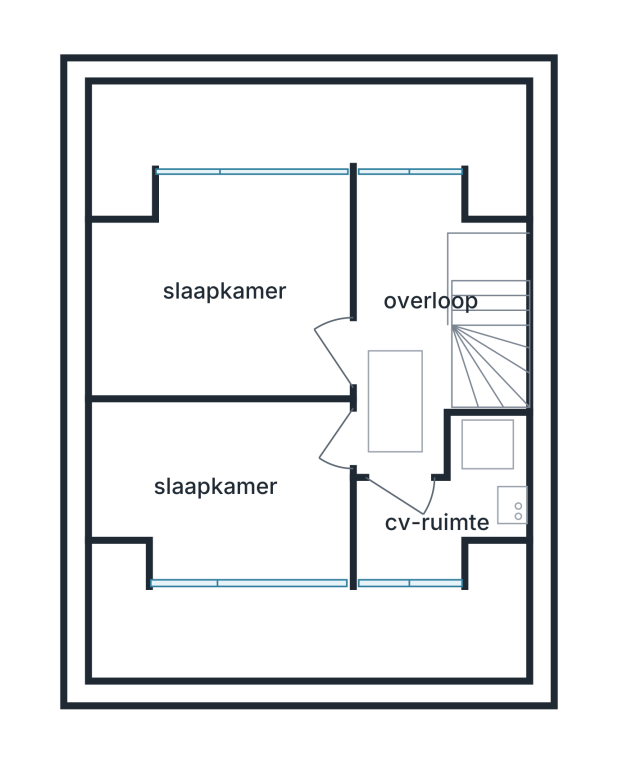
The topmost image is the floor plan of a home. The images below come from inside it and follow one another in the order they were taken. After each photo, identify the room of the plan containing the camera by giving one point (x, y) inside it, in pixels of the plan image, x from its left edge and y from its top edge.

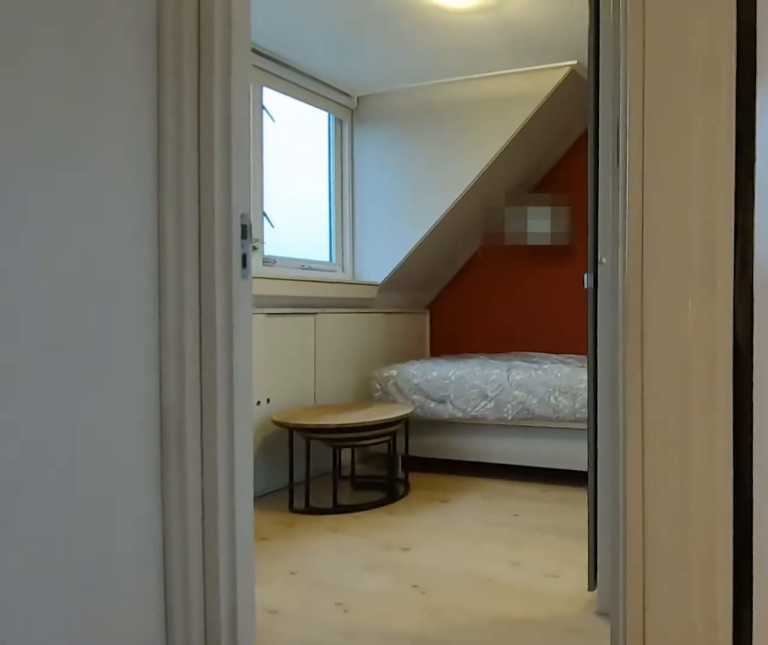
(410, 298)
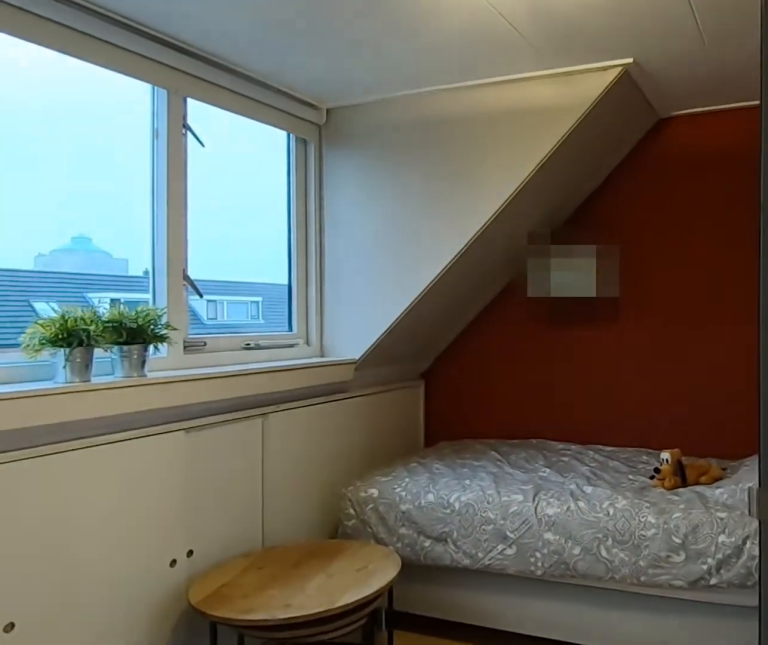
(224, 488)
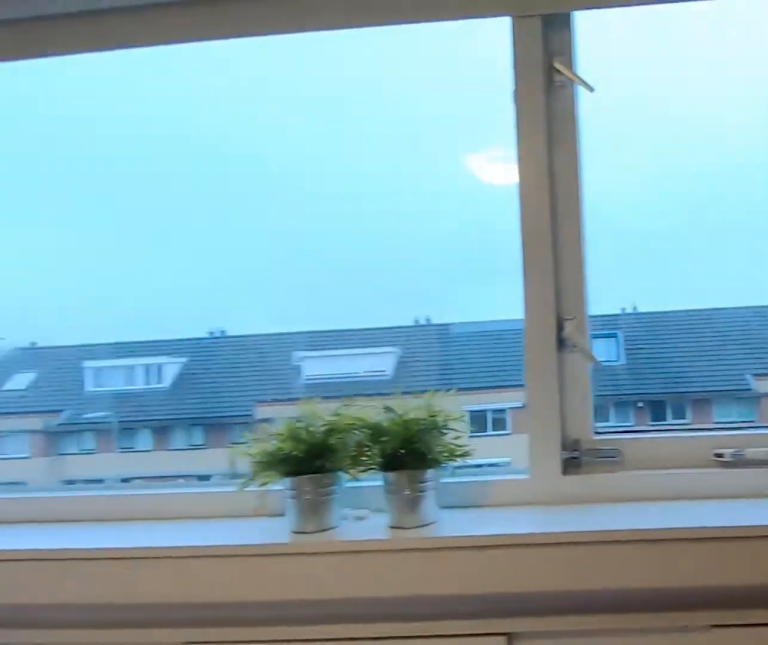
(224, 488)
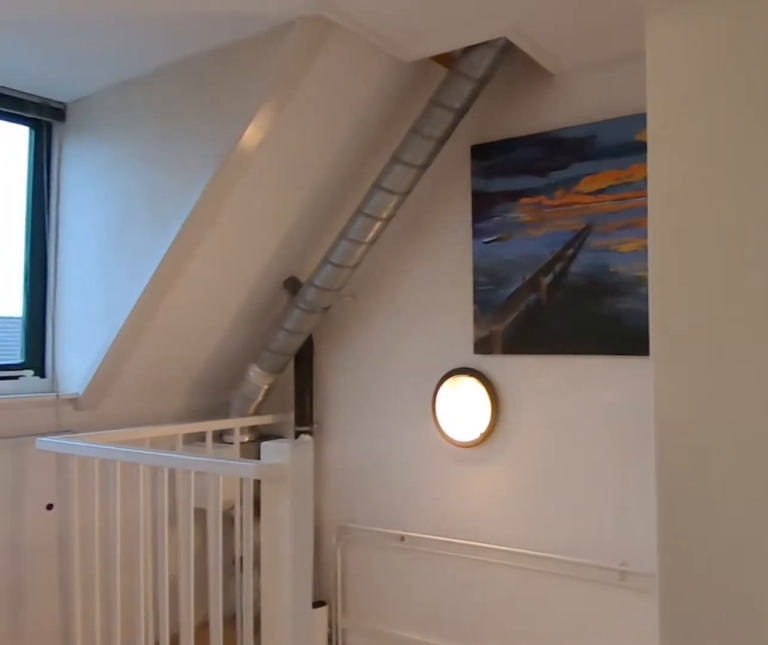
(410, 297)
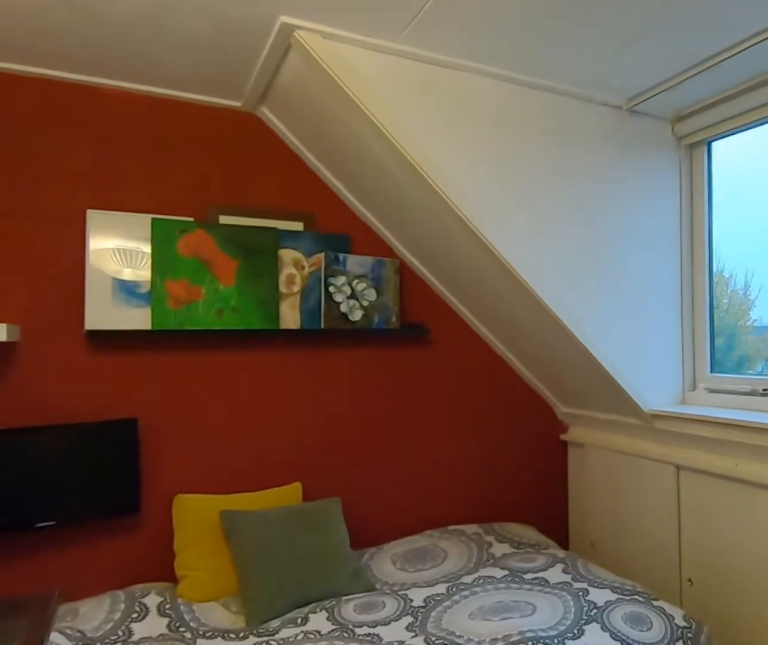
(223, 287)
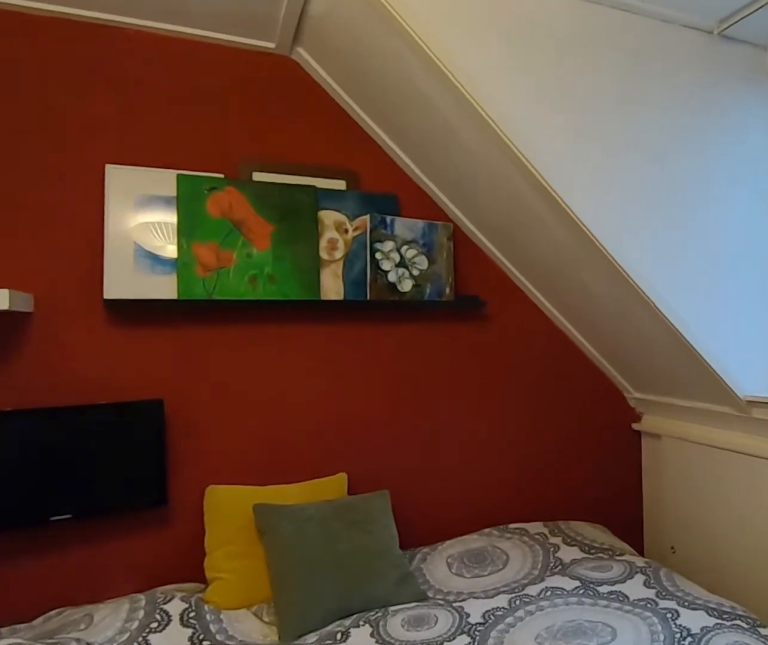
(223, 287)
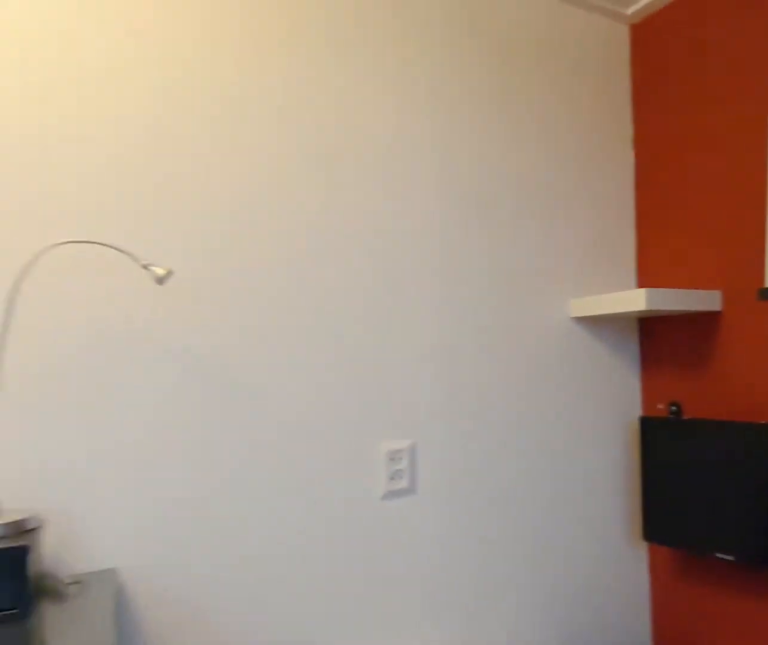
(223, 287)
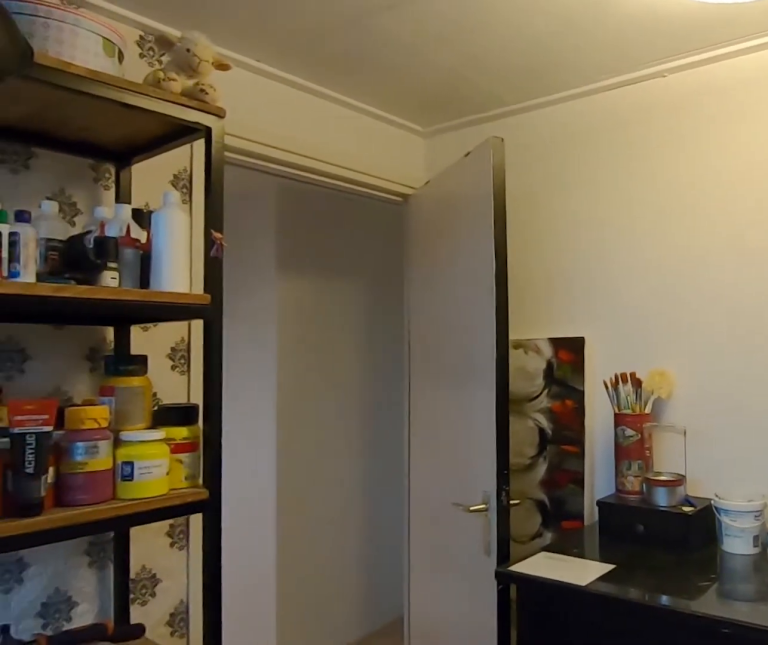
(223, 287)
